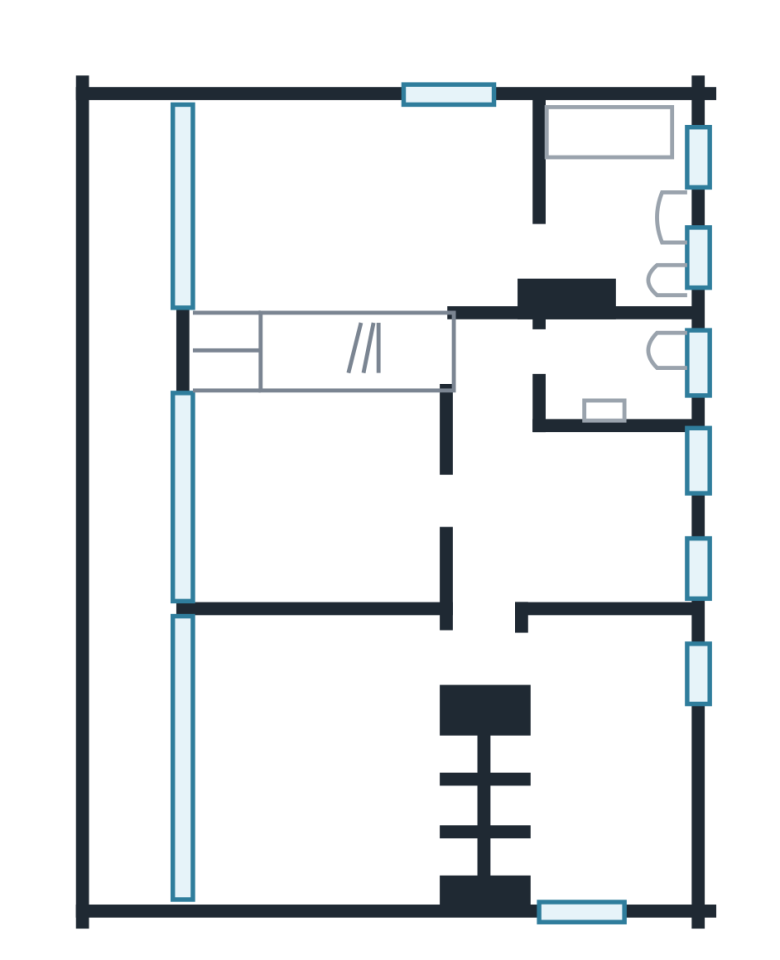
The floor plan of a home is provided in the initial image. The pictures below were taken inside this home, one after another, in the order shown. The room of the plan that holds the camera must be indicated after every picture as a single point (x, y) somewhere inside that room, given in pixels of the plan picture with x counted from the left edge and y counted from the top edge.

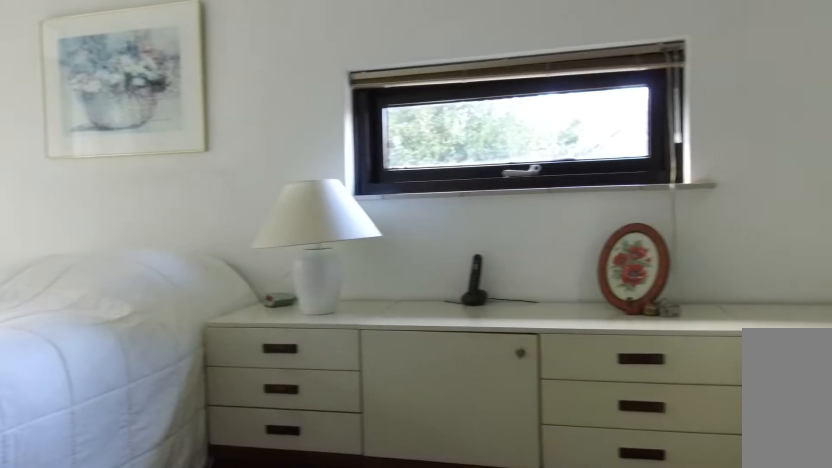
(368, 211)
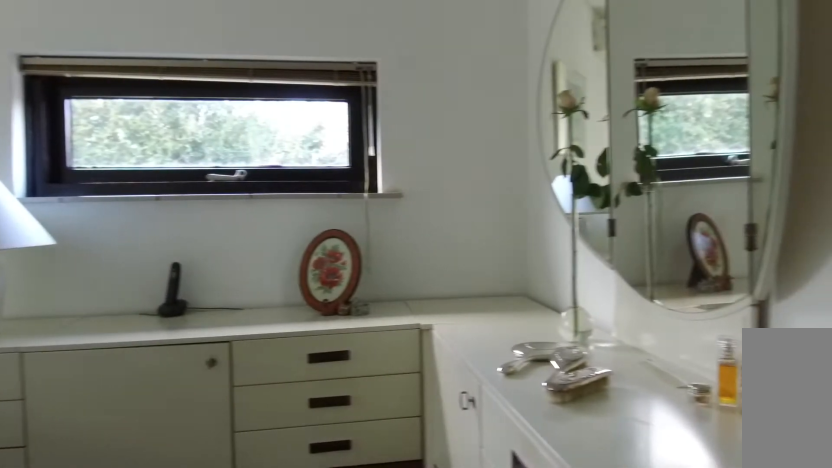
(368, 211)
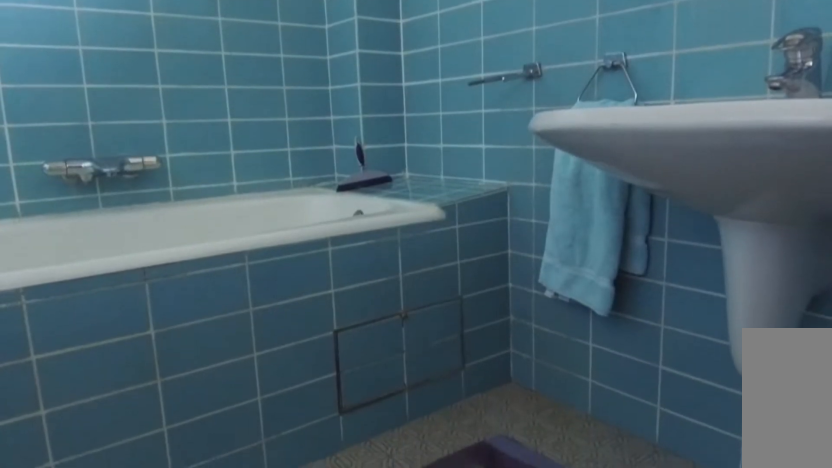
(613, 226)
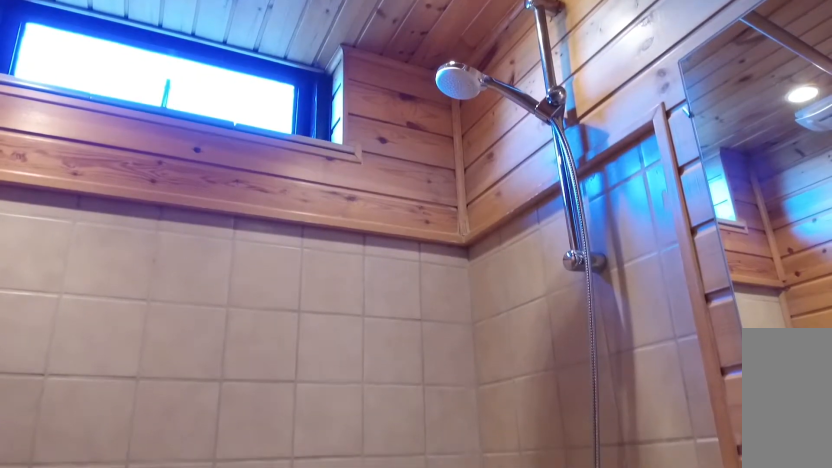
(613, 371)
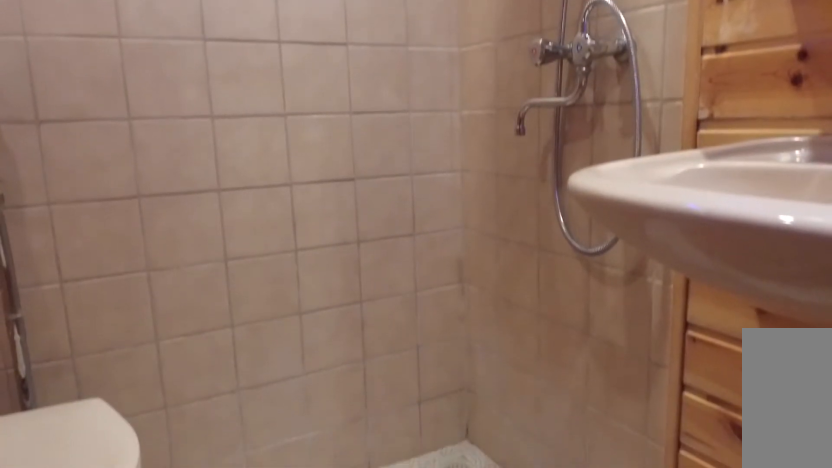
(613, 371)
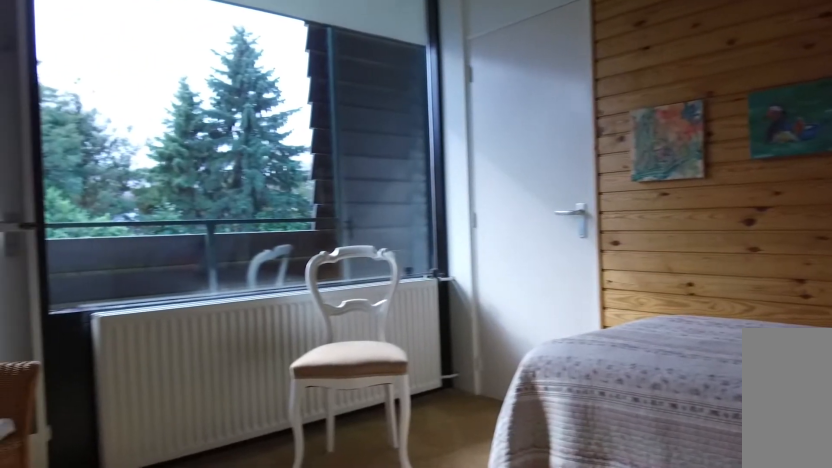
(322, 503)
